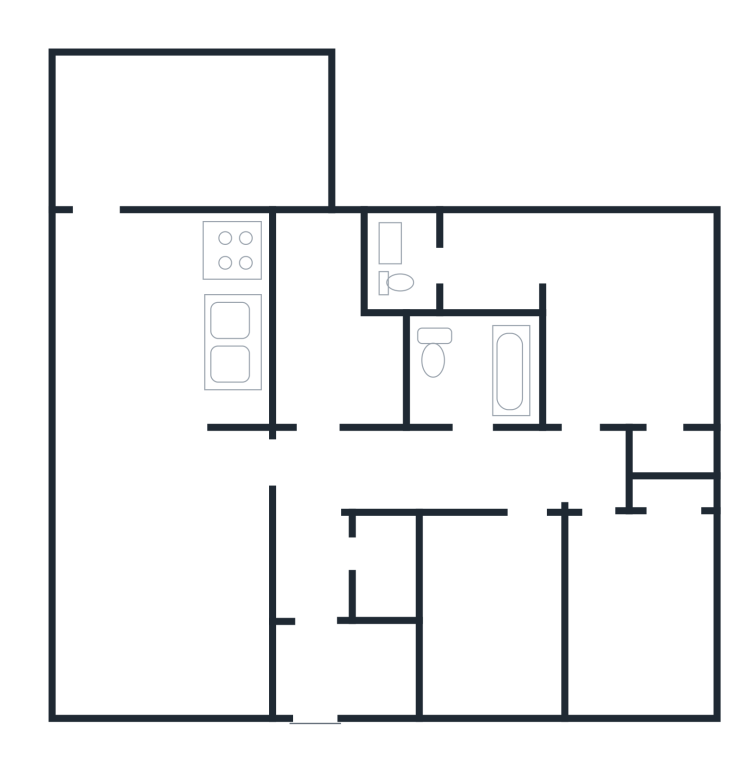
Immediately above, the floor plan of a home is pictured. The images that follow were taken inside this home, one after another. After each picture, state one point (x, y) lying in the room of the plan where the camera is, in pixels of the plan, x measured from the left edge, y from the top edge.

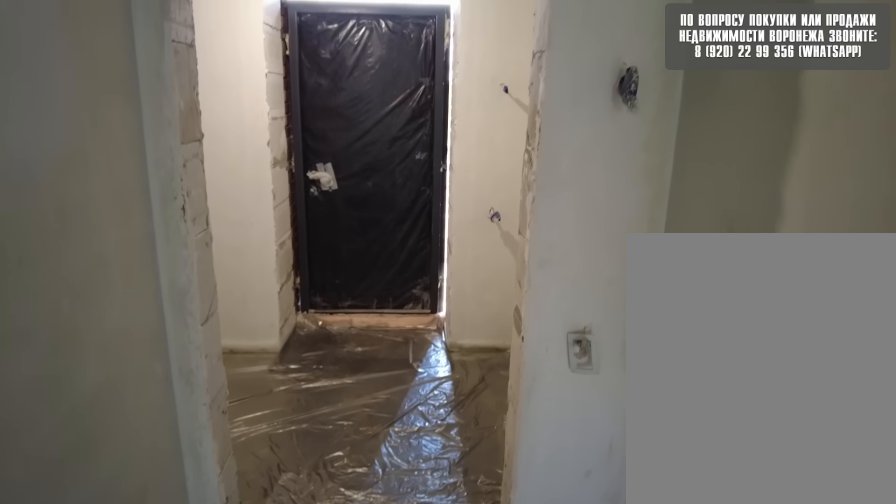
(337, 589)
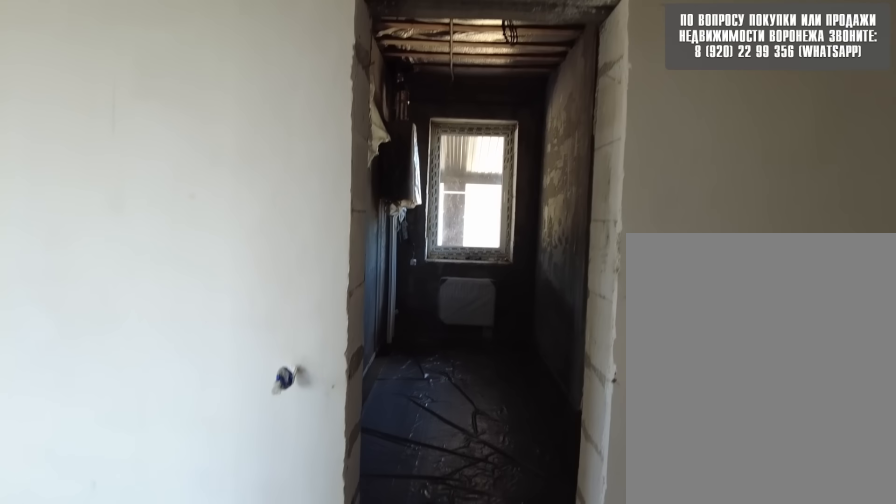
(337, 504)
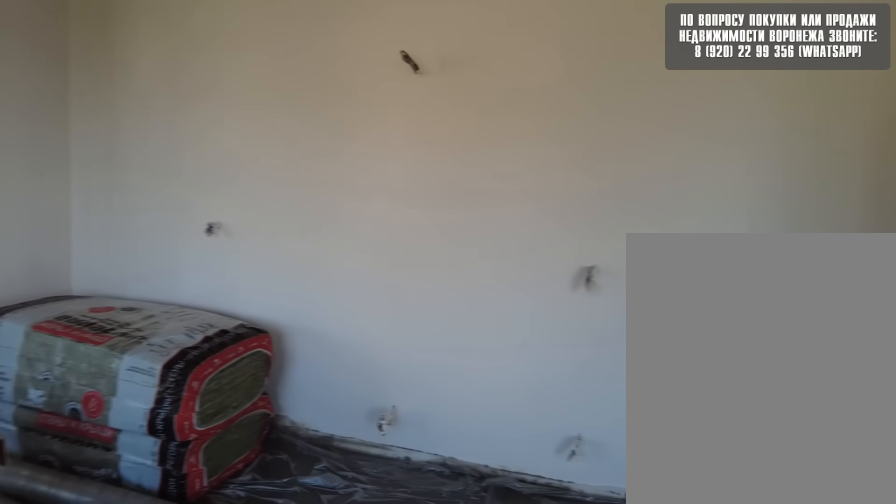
(131, 278)
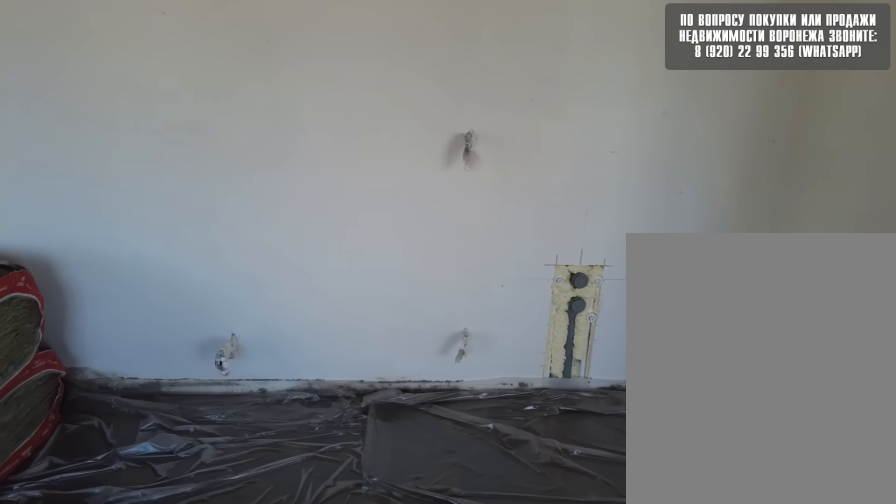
(132, 278)
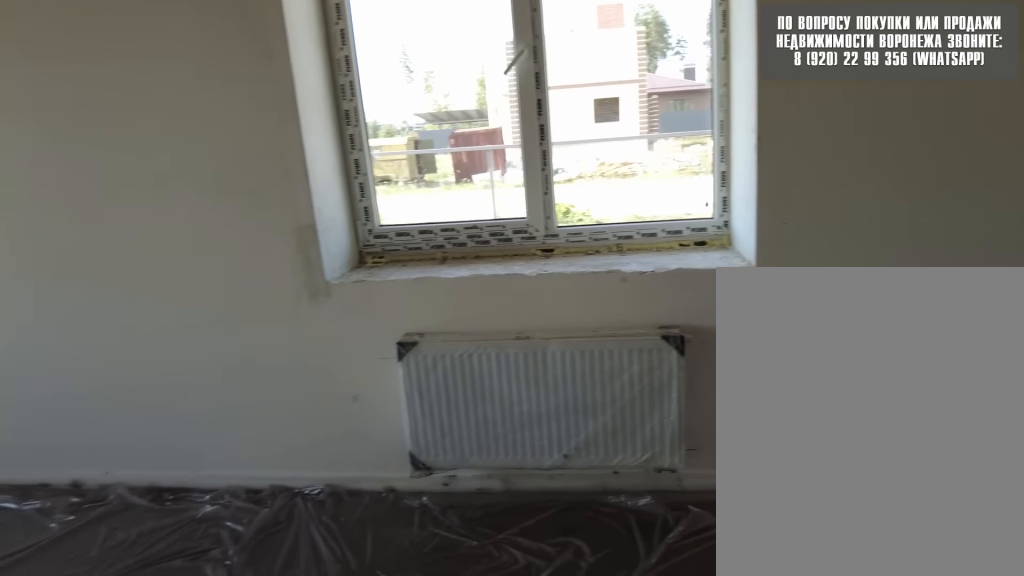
(131, 275)
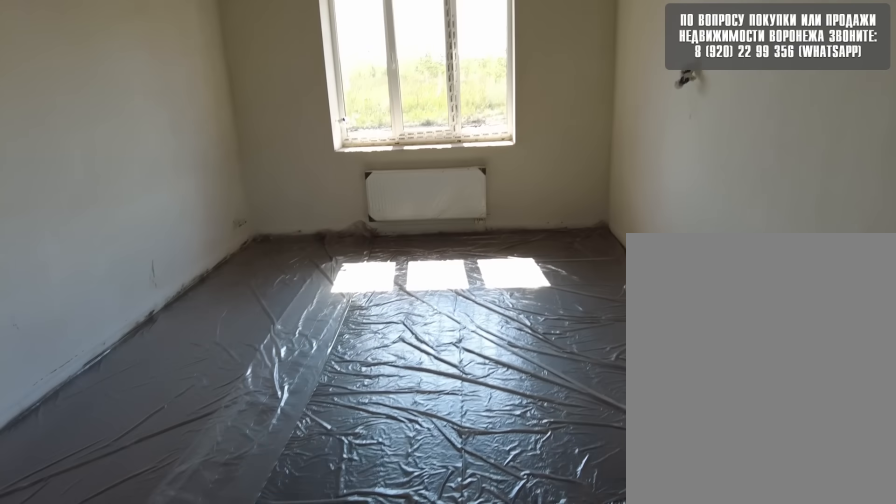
(131, 278)
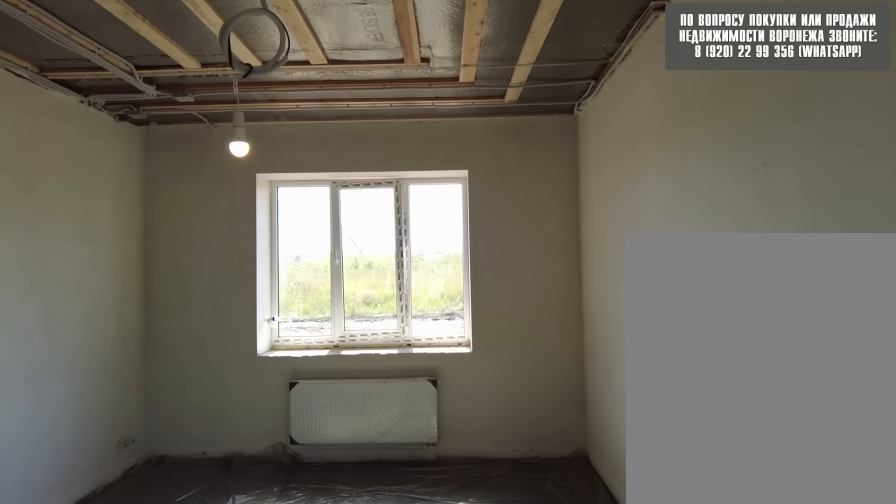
(132, 278)
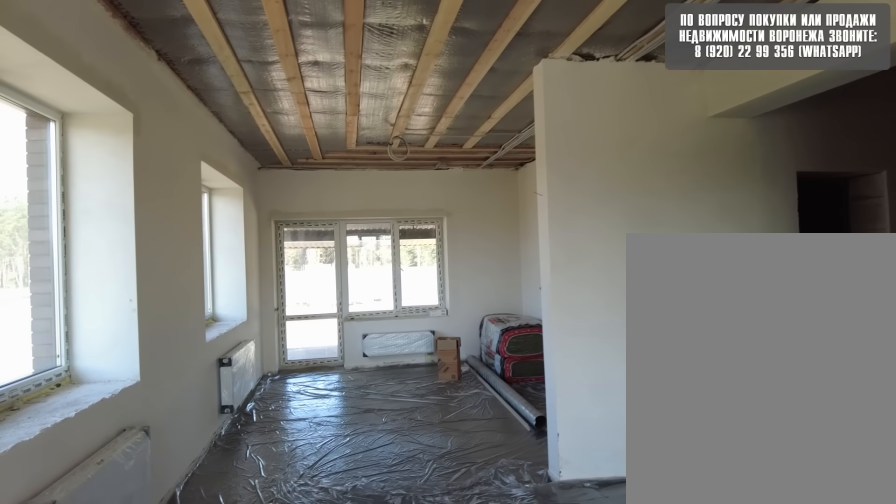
(132, 275)
